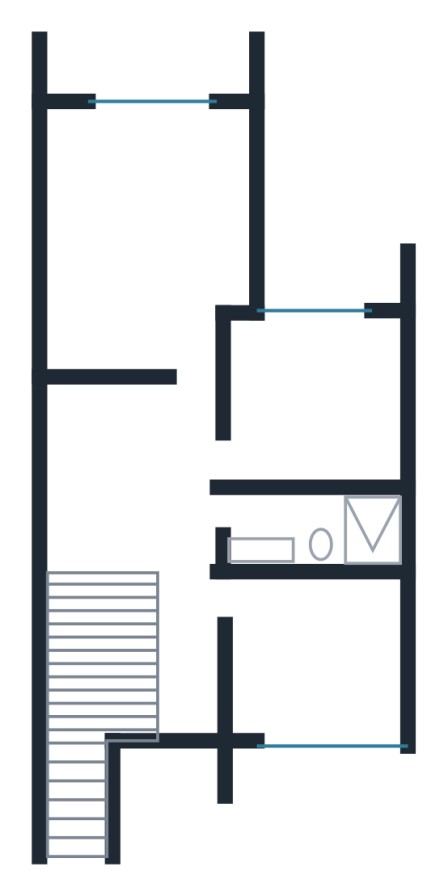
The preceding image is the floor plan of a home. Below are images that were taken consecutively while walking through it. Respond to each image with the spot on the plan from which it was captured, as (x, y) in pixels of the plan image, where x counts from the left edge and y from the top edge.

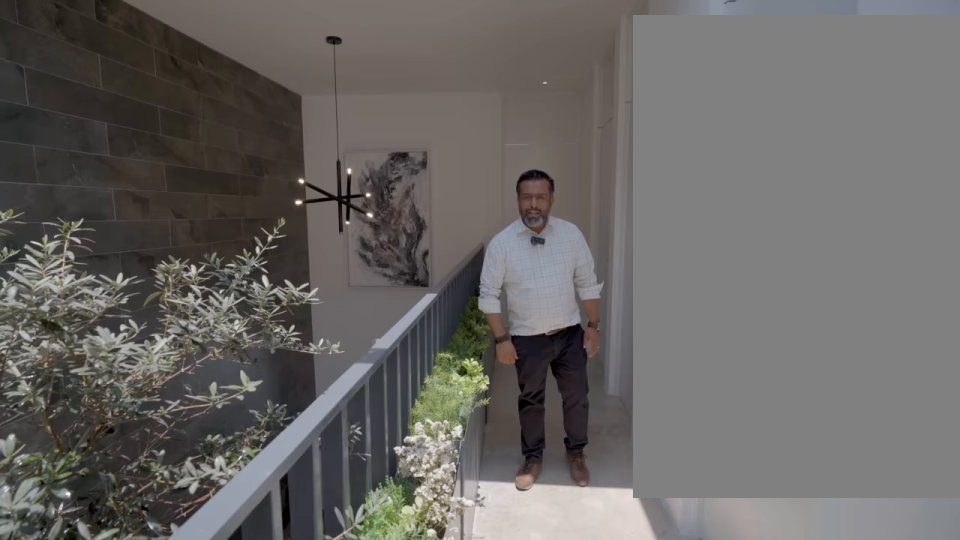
(185, 705)
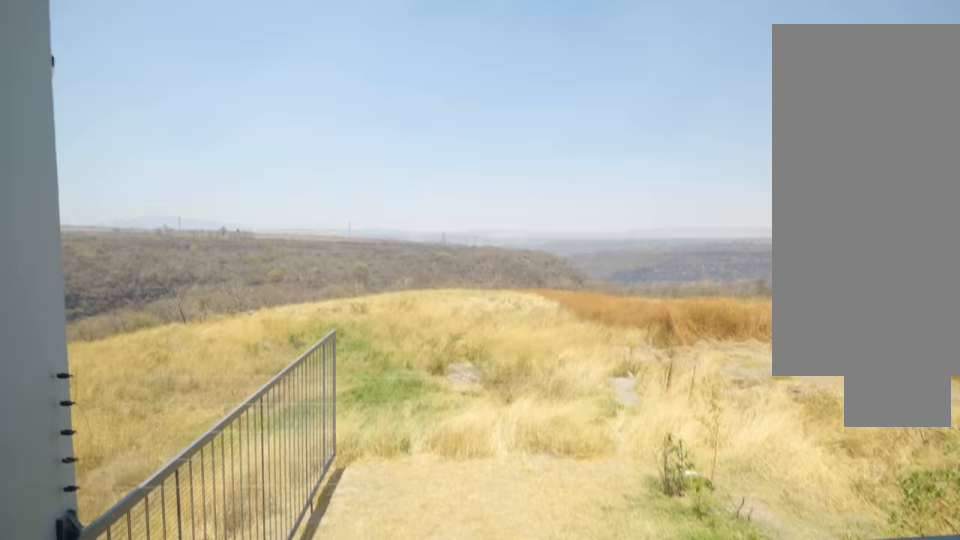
(144, 77)
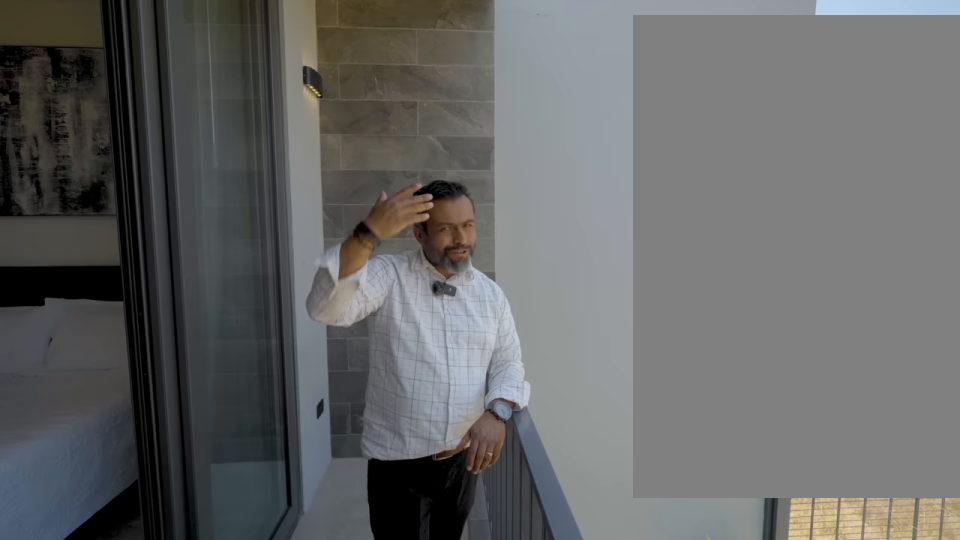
(168, 76)
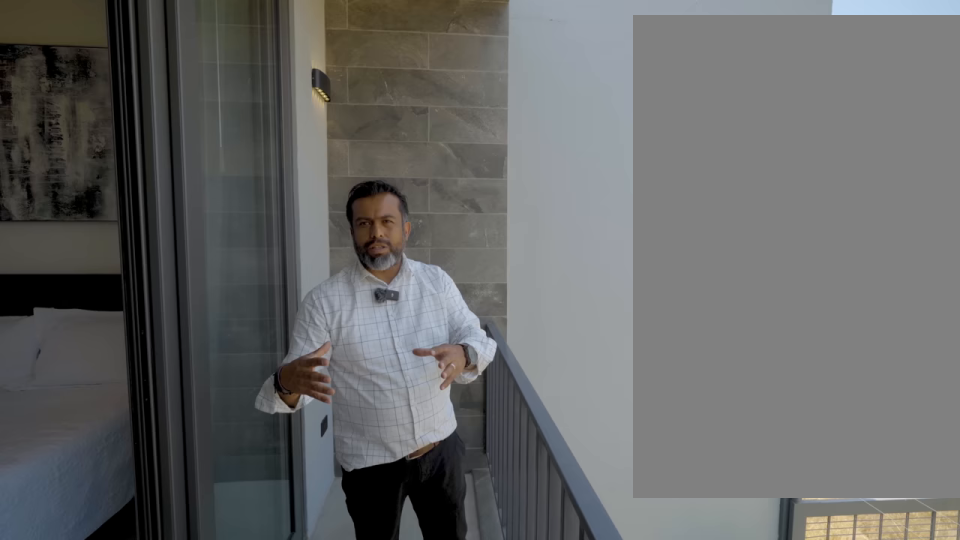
(169, 76)
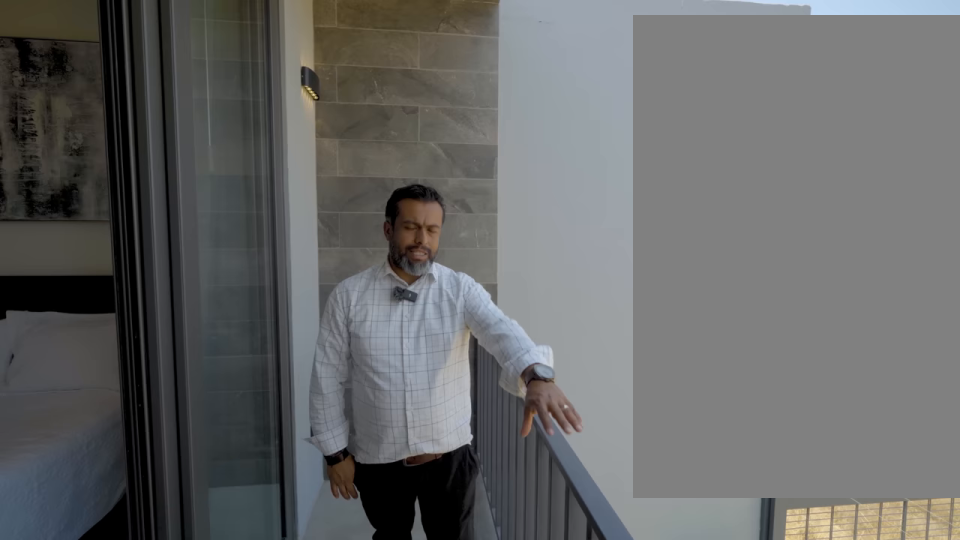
(169, 76)
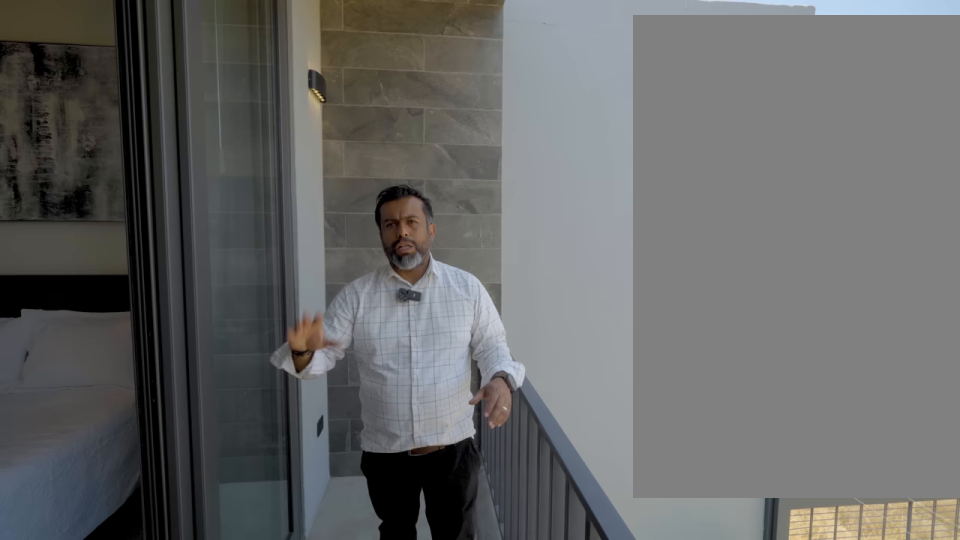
(168, 76)
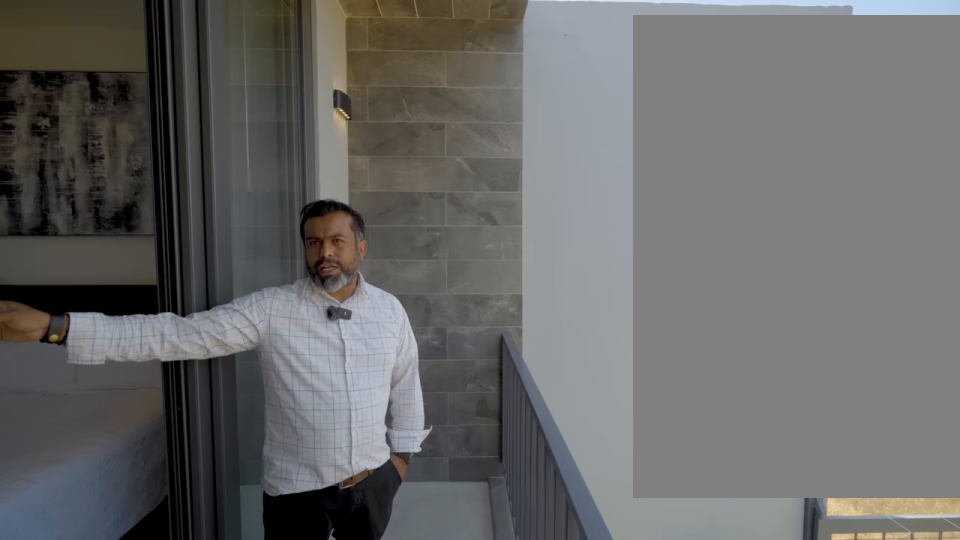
(168, 76)
